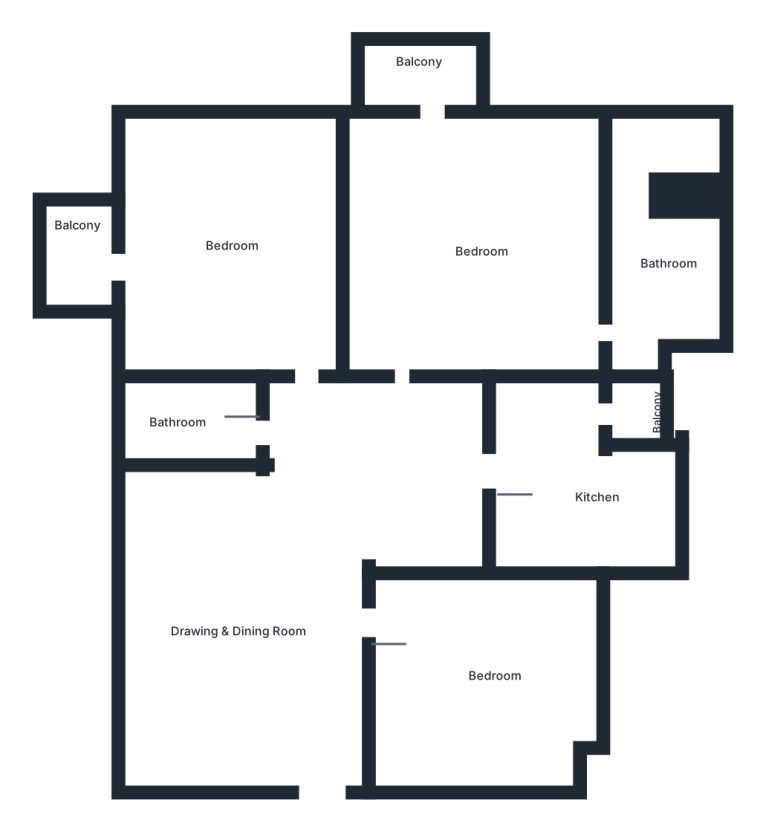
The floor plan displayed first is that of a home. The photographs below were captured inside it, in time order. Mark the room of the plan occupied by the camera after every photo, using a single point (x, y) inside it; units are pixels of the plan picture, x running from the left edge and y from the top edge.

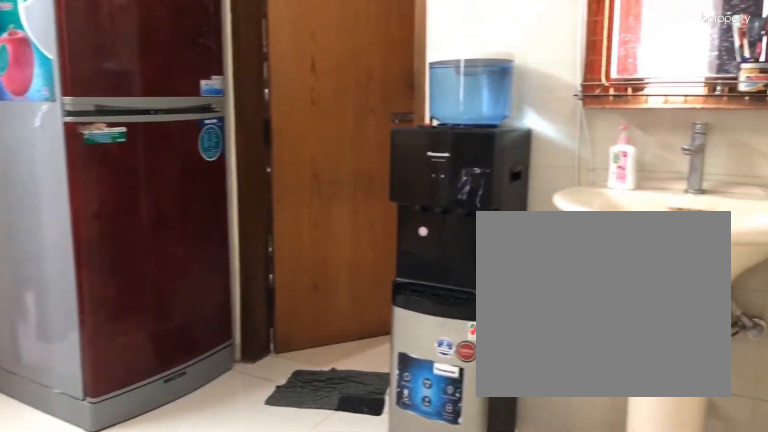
(382, 465)
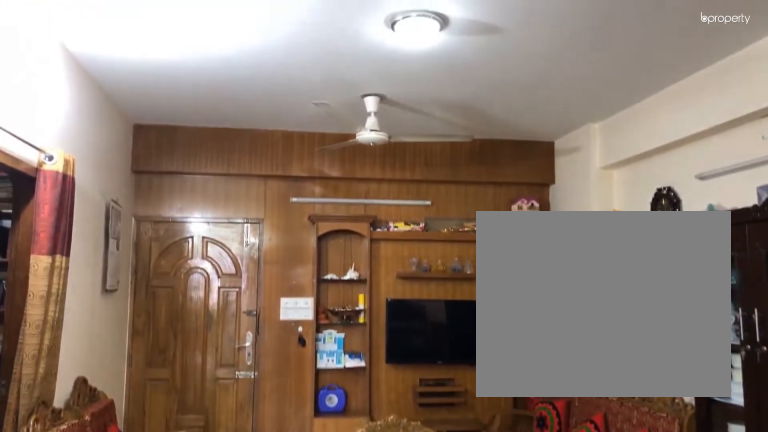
(236, 615)
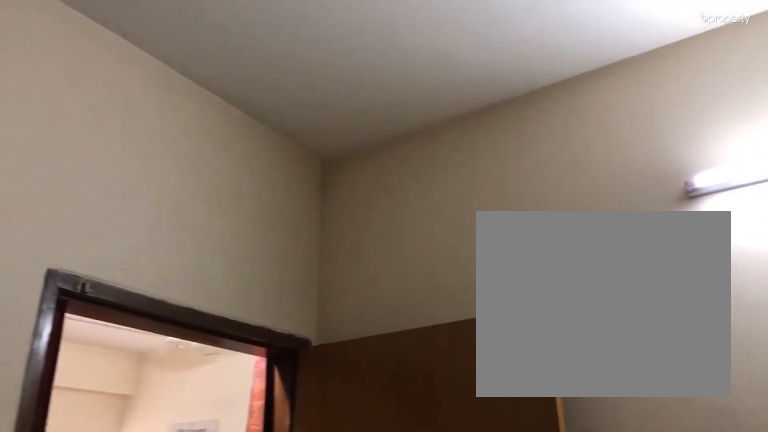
(482, 683)
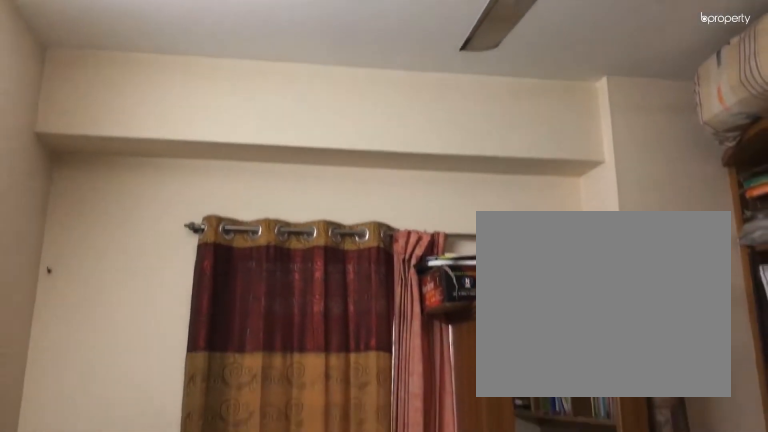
(482, 683)
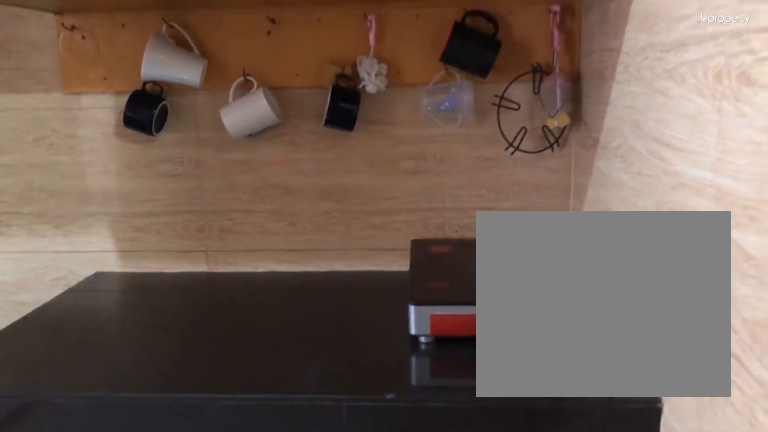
(550, 473)
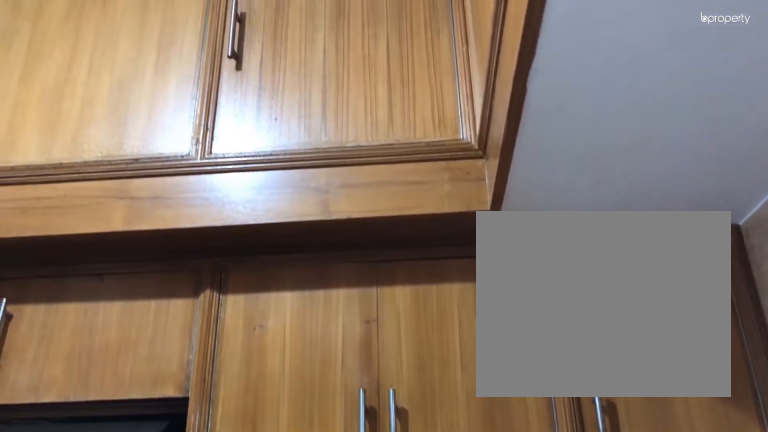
(550, 473)
